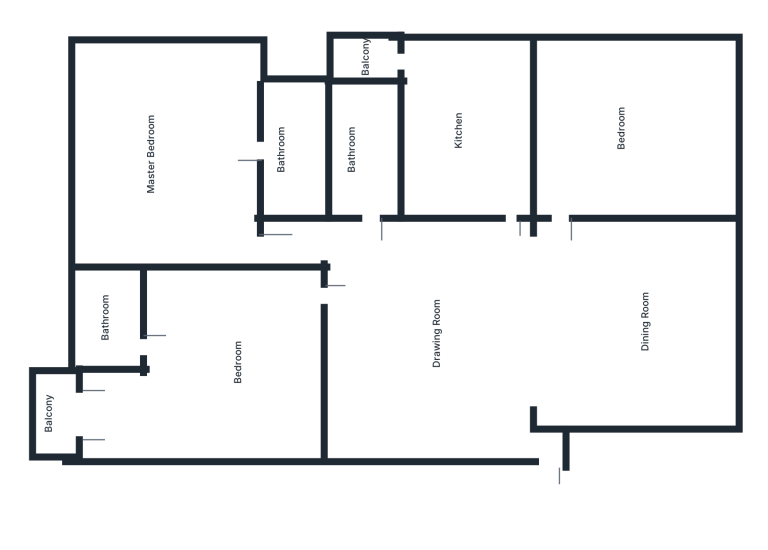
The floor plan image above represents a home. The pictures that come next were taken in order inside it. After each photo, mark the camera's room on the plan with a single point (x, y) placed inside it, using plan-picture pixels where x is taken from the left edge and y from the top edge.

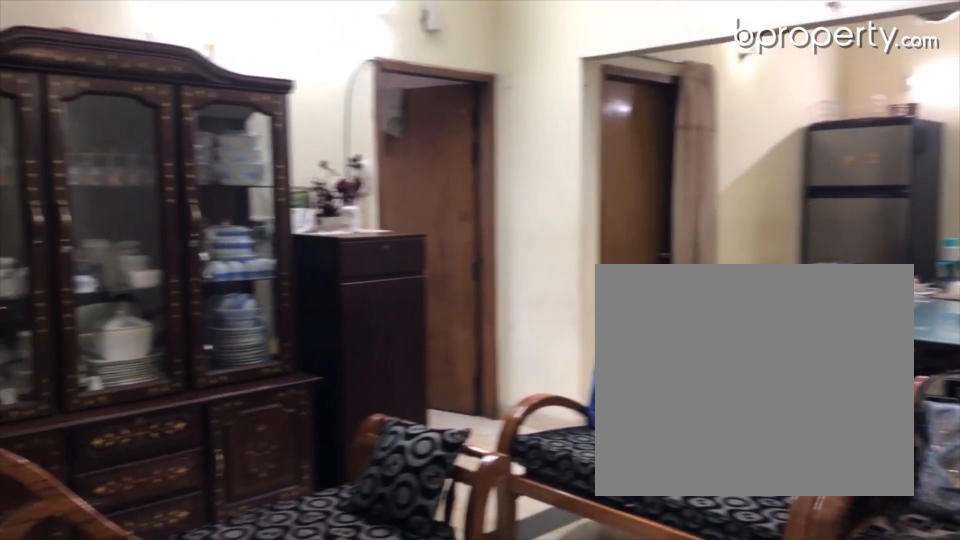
(518, 315)
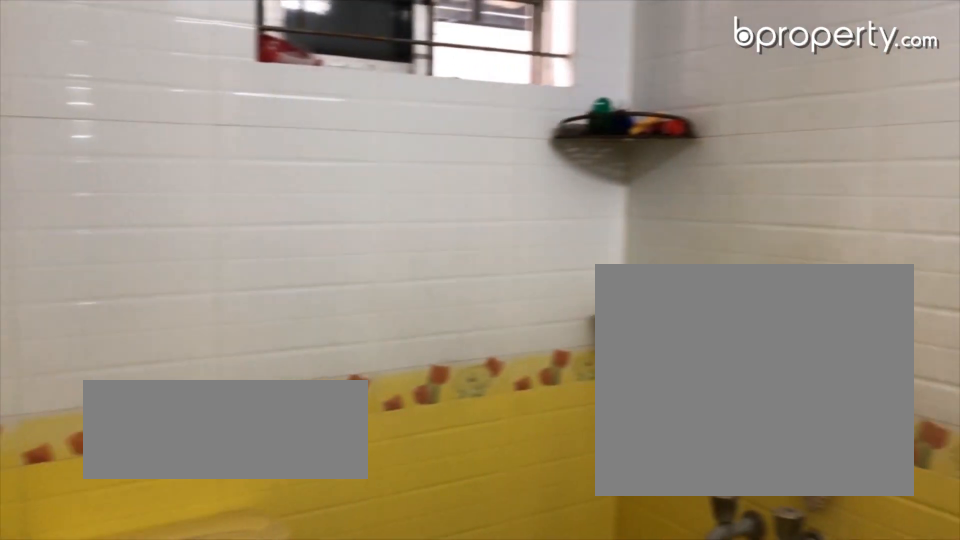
(111, 315)
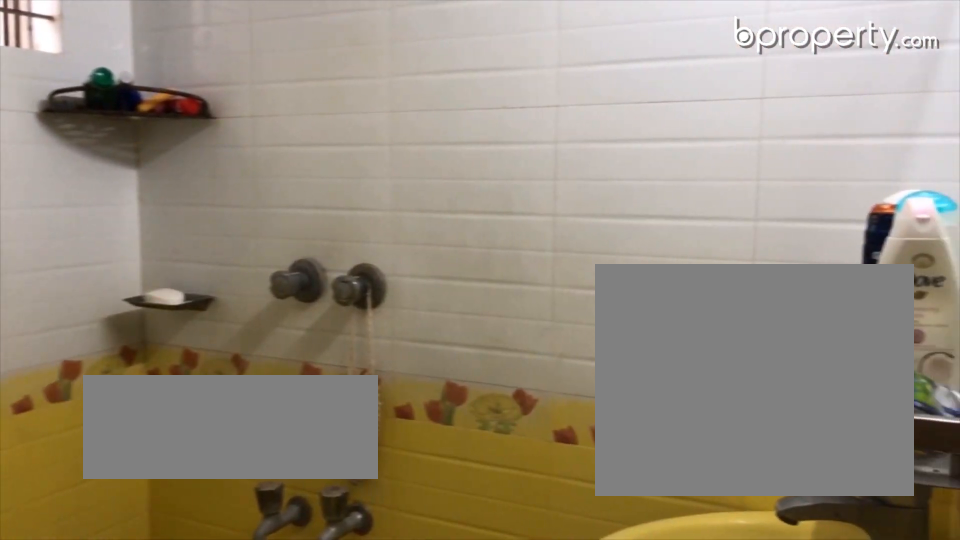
(111, 315)
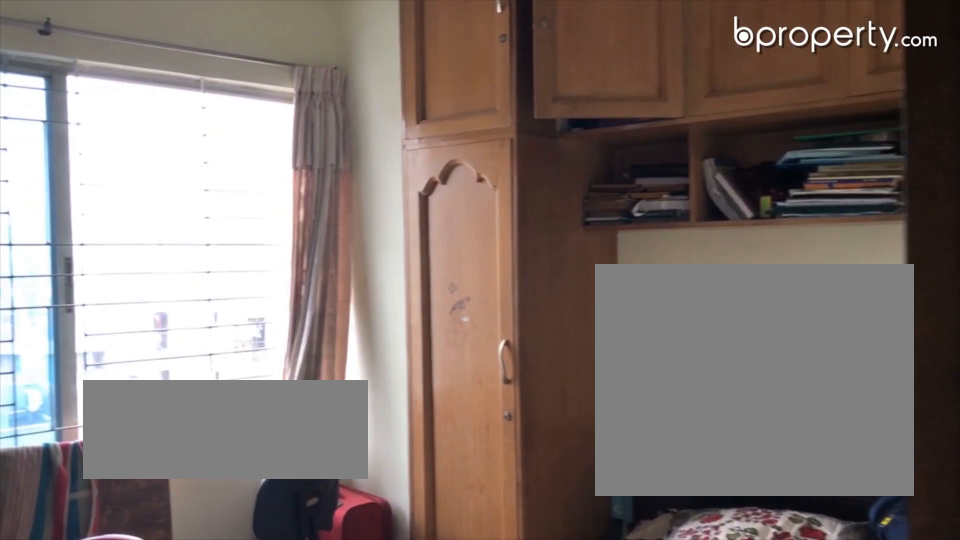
(619, 127)
